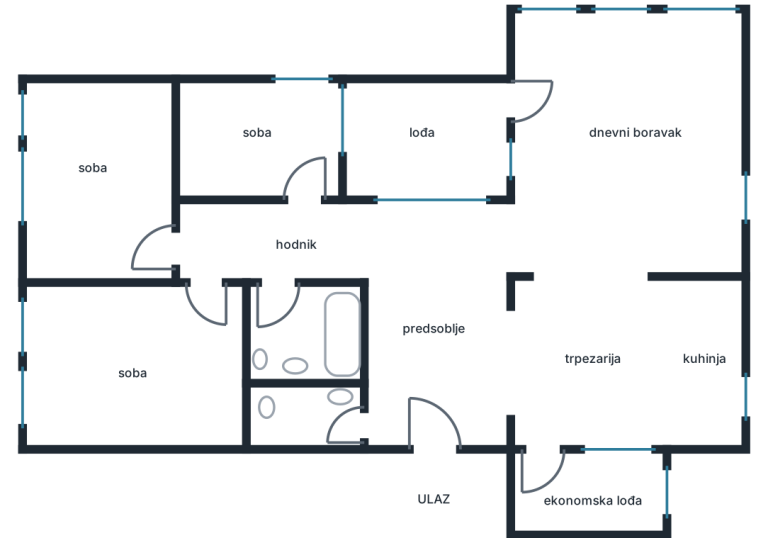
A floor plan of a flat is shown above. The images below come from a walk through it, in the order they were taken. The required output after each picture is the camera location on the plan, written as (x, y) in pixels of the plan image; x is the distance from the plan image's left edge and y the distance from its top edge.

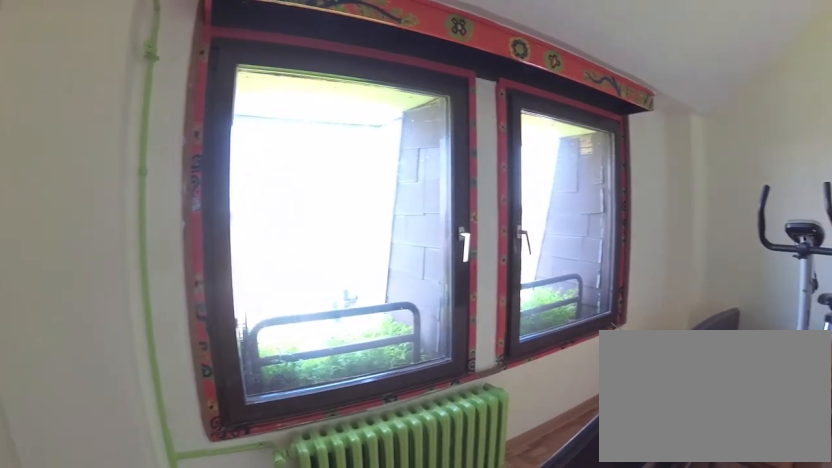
(92, 246)
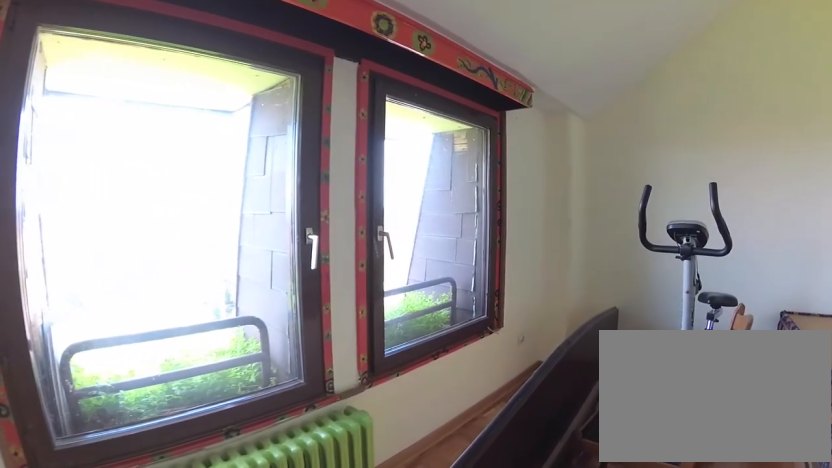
(78, 241)
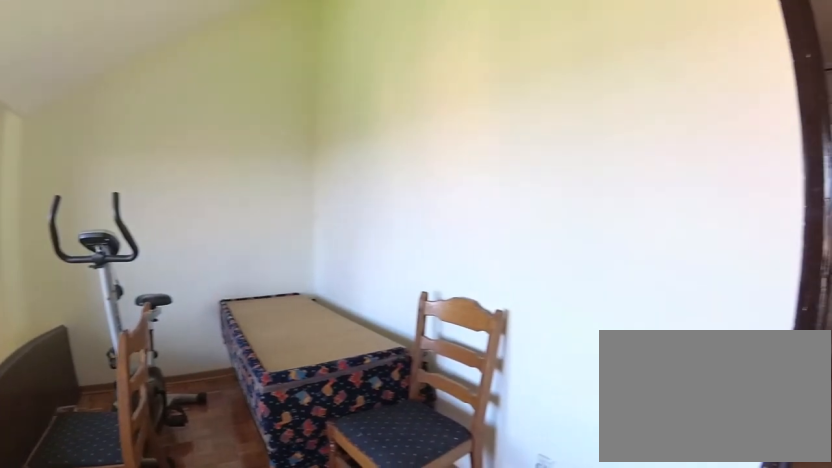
(53, 241)
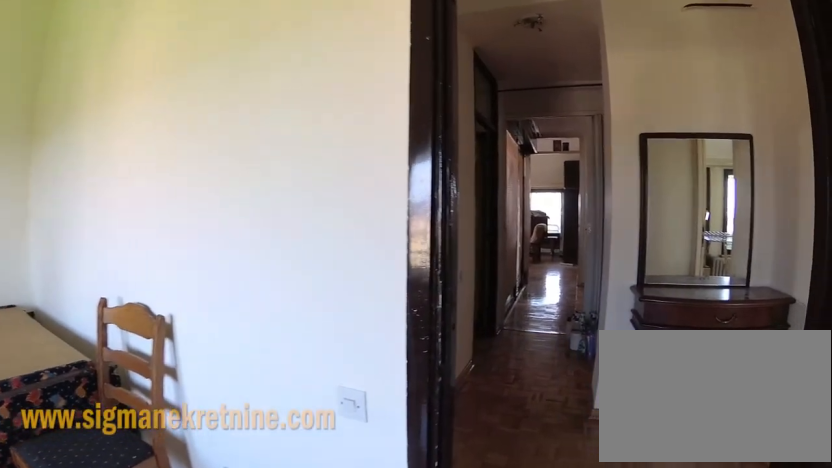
(57, 244)
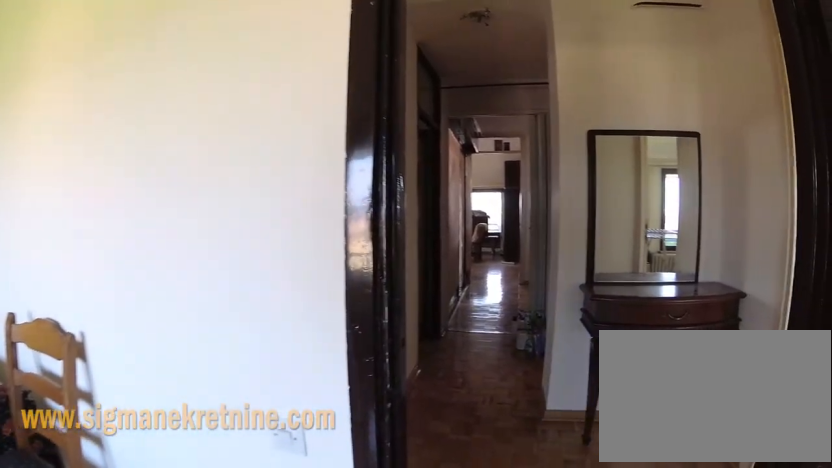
(65, 243)
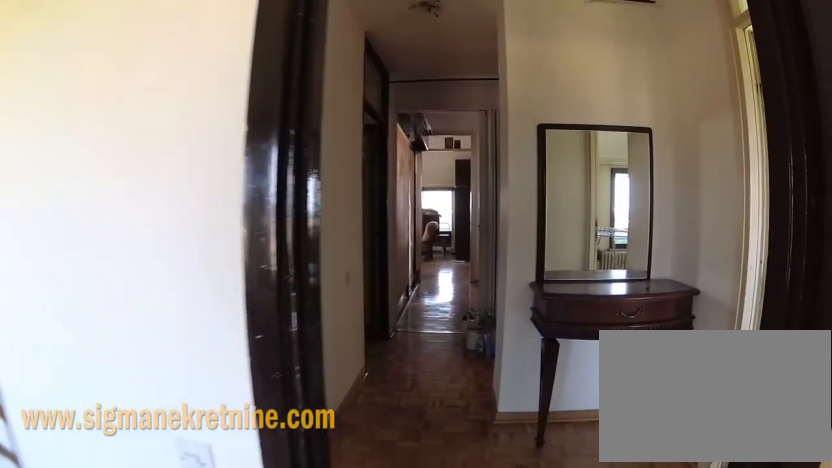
(79, 244)
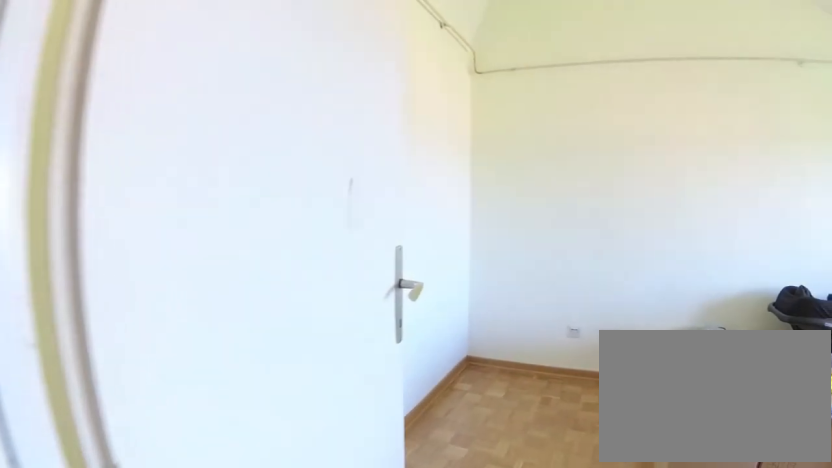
(205, 248)
